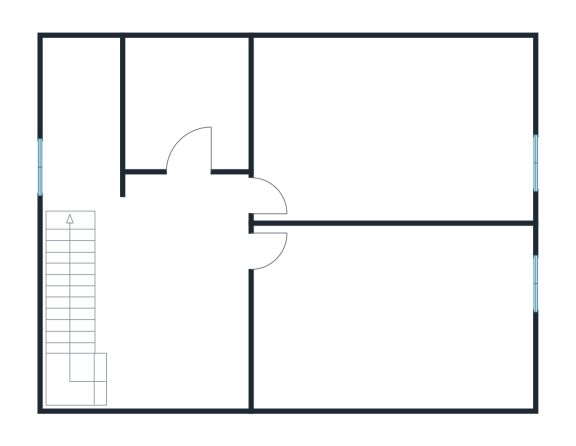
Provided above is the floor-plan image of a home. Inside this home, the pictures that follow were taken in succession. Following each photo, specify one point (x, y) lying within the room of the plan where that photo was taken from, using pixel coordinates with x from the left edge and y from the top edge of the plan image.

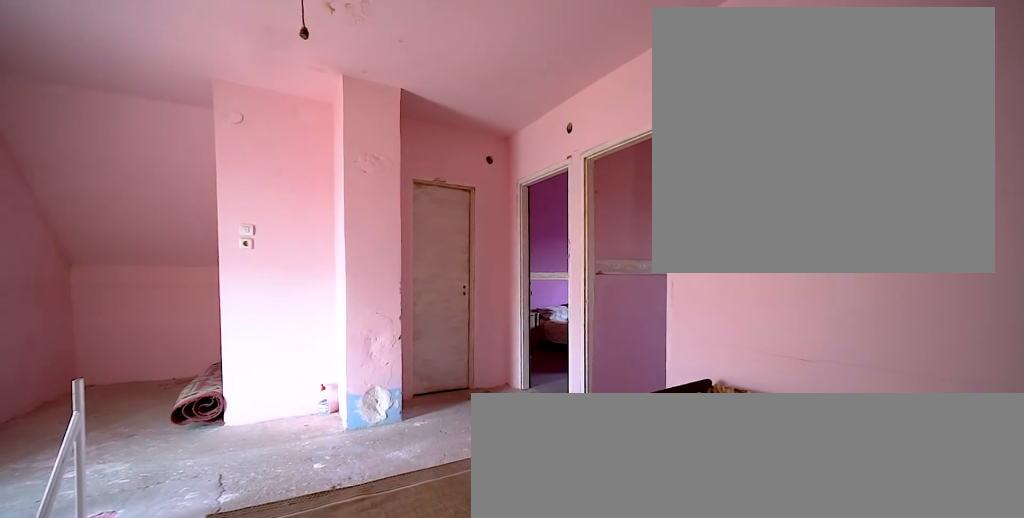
(183, 285)
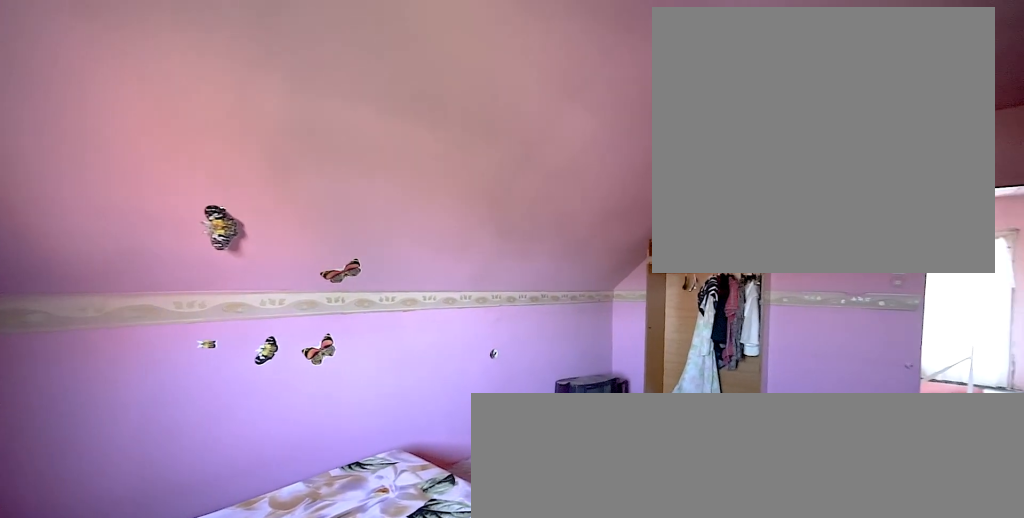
(397, 320)
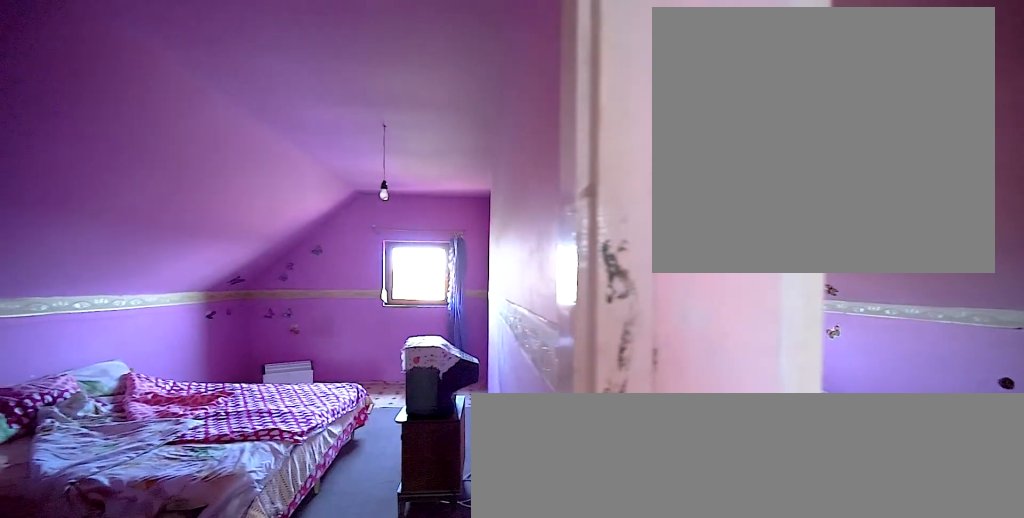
(397, 146)
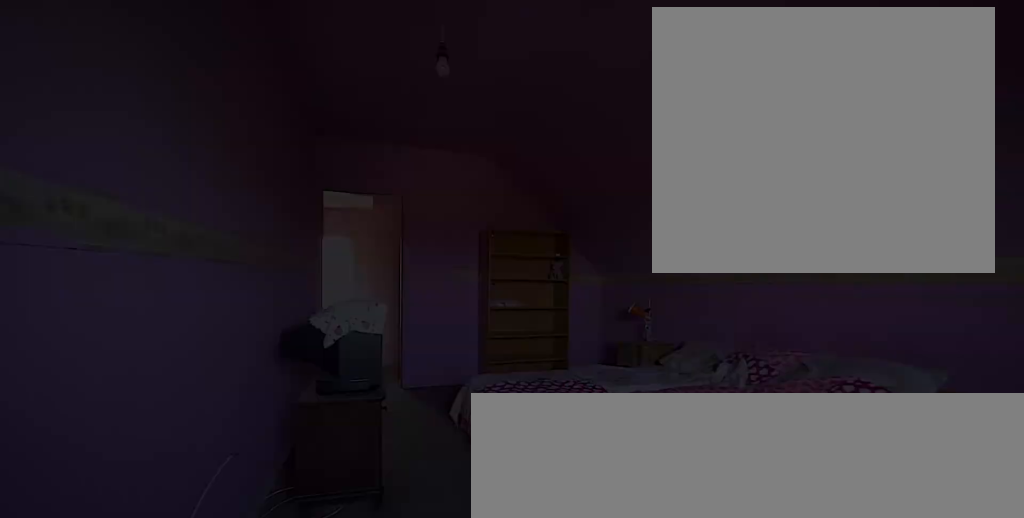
(397, 146)
